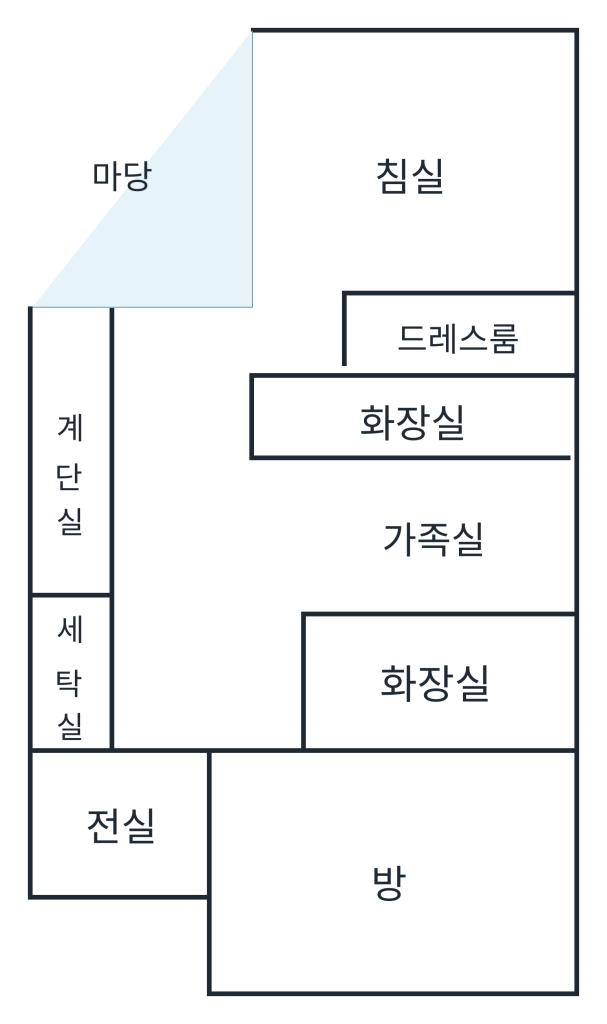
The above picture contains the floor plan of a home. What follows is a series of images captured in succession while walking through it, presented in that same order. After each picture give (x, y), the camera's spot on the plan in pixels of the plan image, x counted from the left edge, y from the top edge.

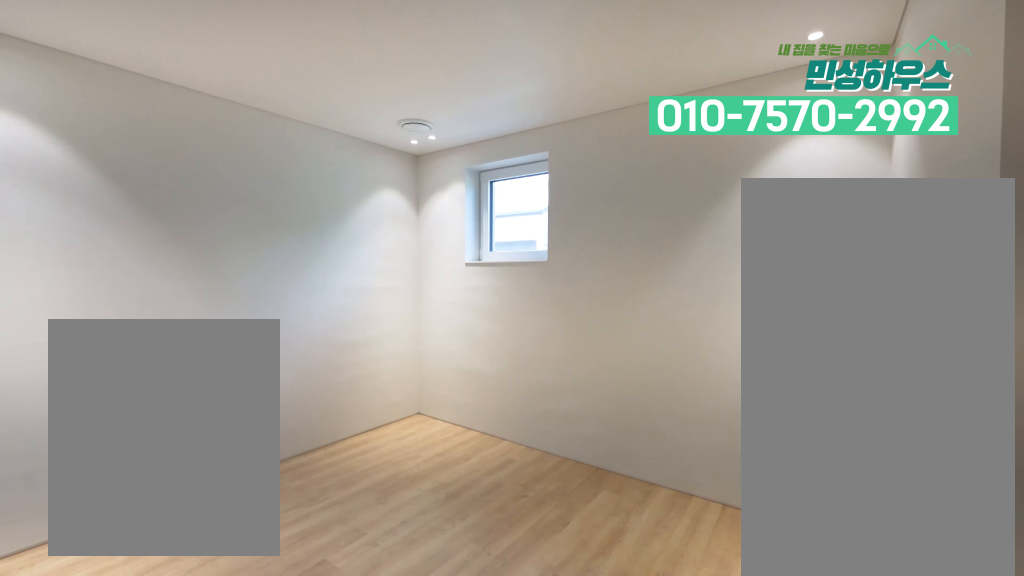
(260, 808)
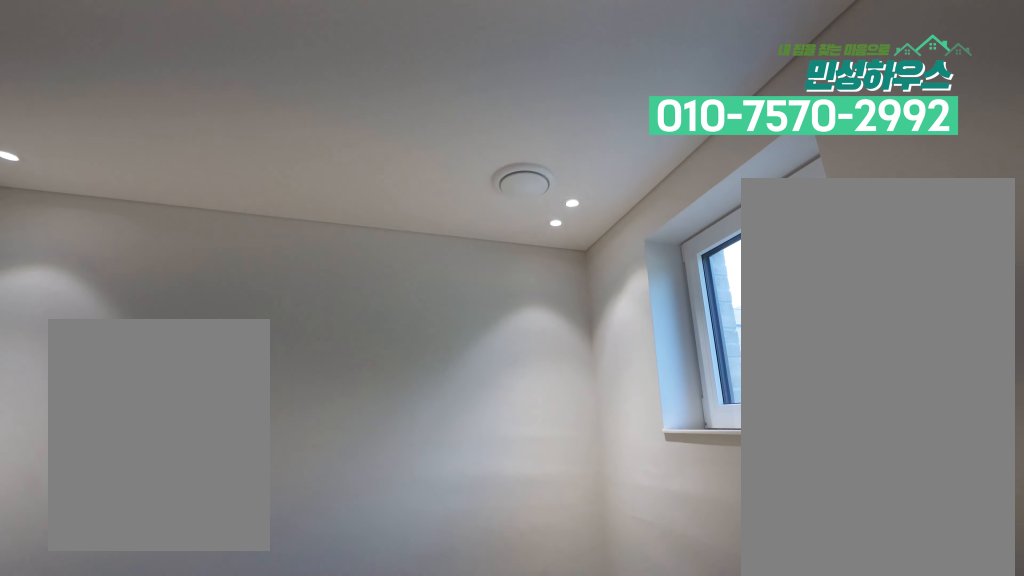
(408, 965)
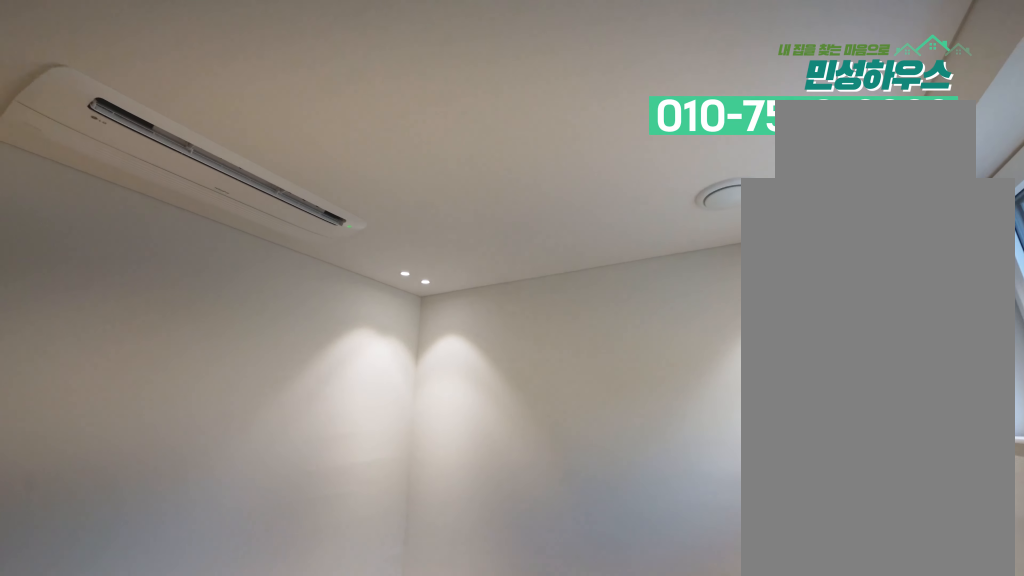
(367, 965)
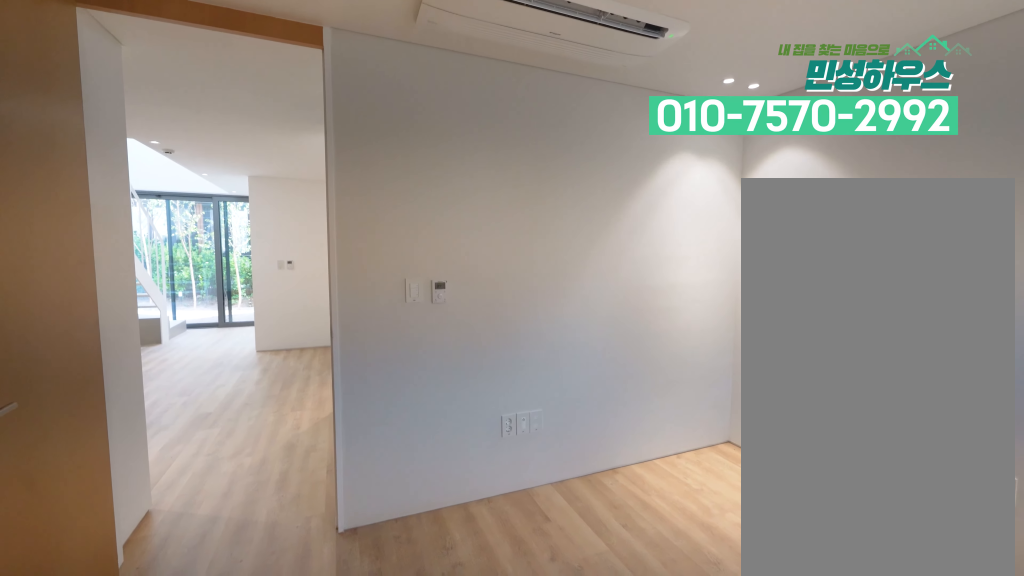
(326, 962)
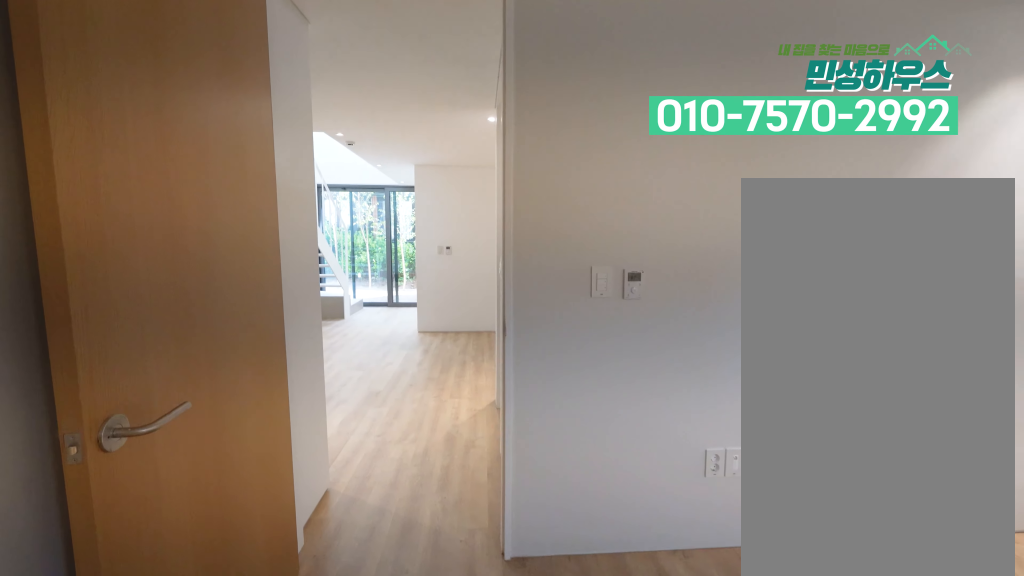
(311, 889)
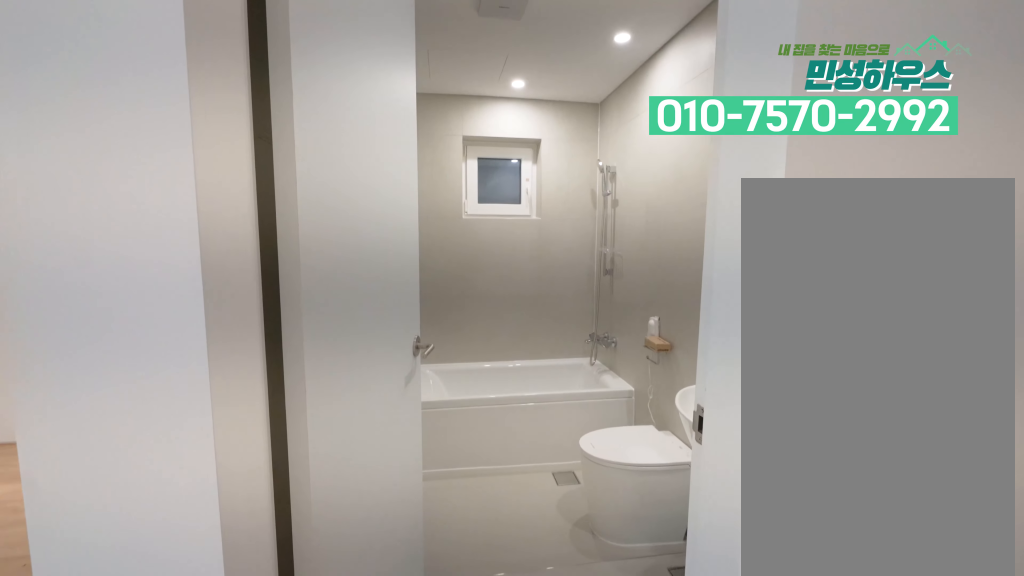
(260, 707)
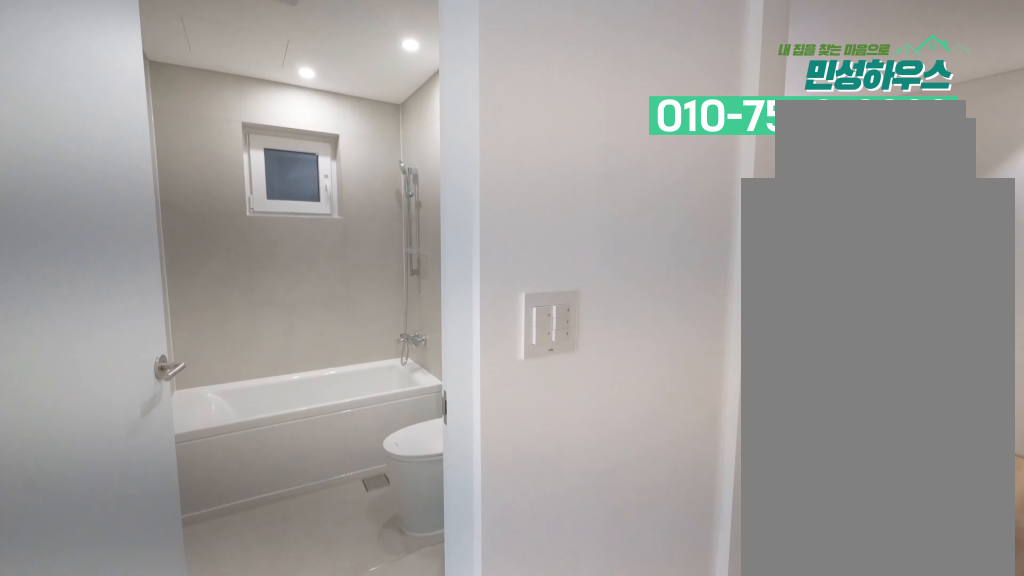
(260, 707)
